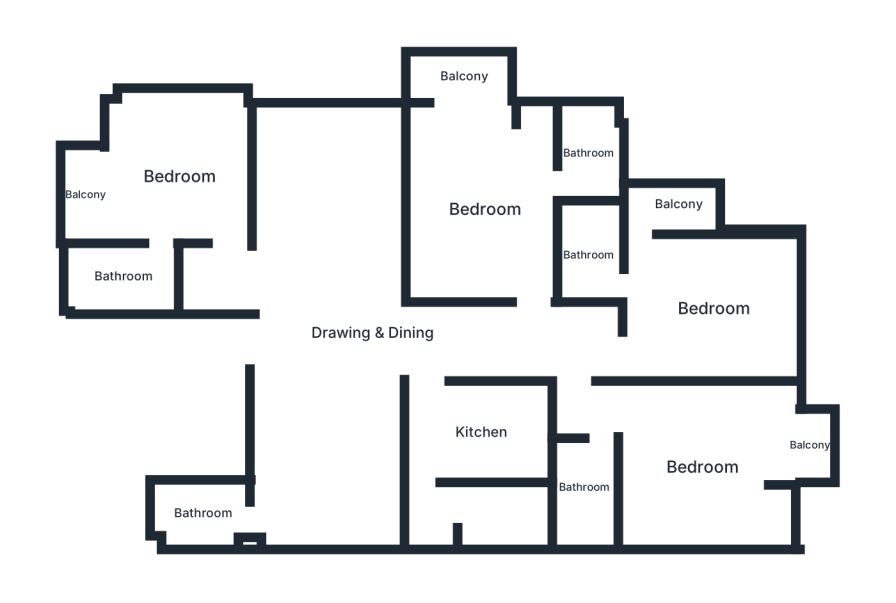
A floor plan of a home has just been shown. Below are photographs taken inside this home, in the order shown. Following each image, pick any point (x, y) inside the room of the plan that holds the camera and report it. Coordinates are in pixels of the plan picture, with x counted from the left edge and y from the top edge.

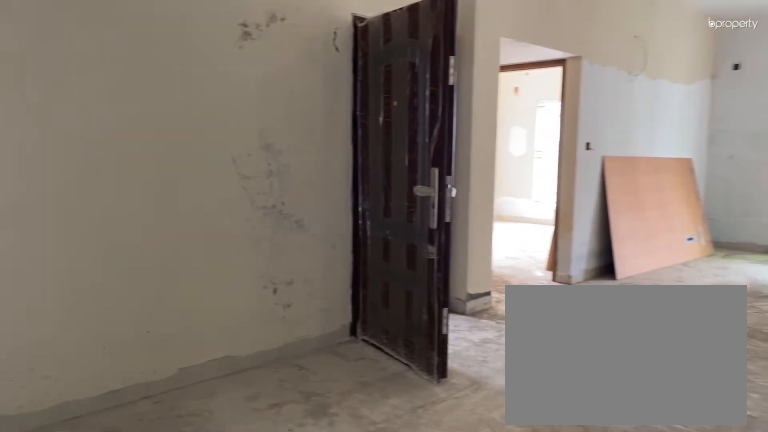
(372, 332)
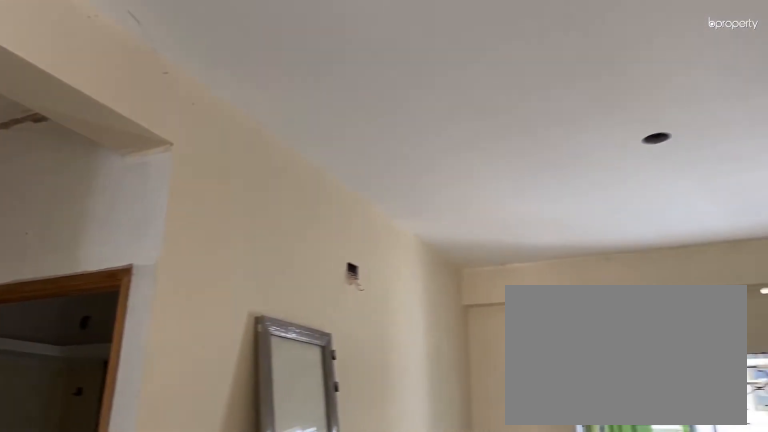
(372, 332)
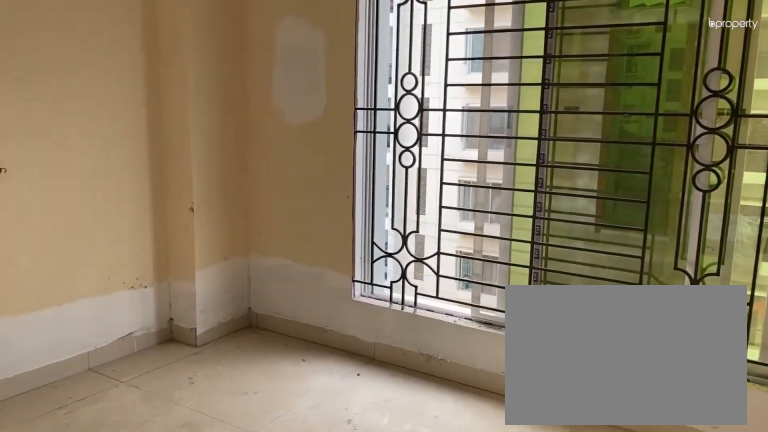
(181, 177)
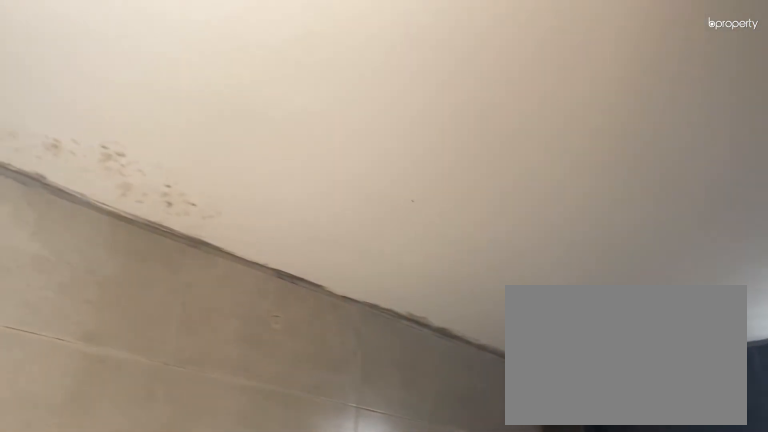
(123, 276)
